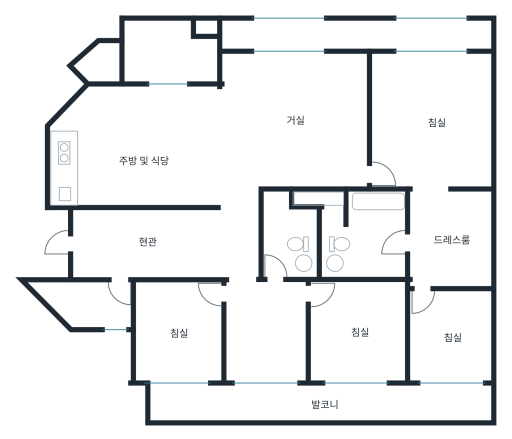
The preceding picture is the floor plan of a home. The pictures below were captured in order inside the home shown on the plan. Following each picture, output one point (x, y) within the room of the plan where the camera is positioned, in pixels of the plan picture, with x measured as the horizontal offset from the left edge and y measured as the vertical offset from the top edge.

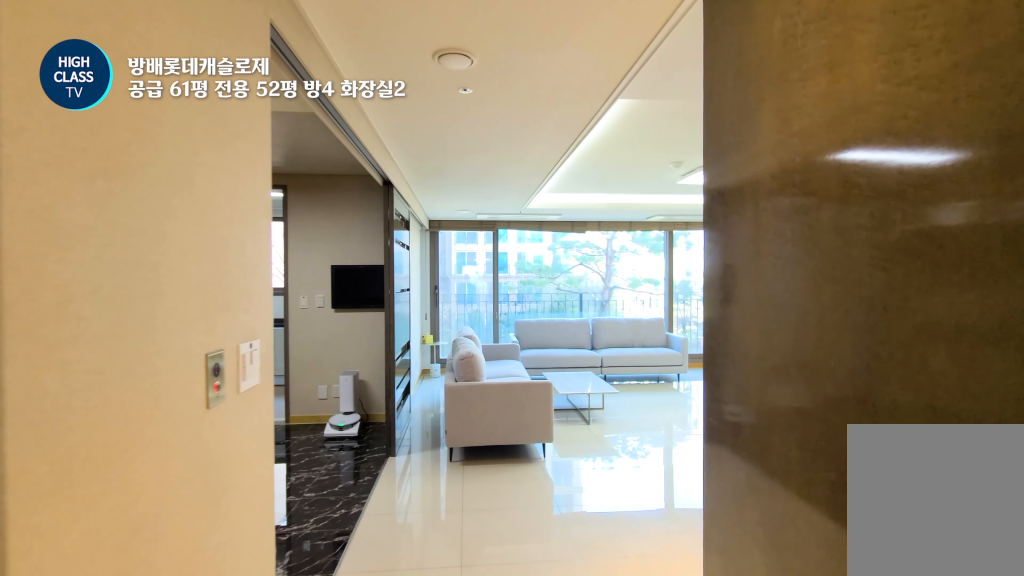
(238, 232)
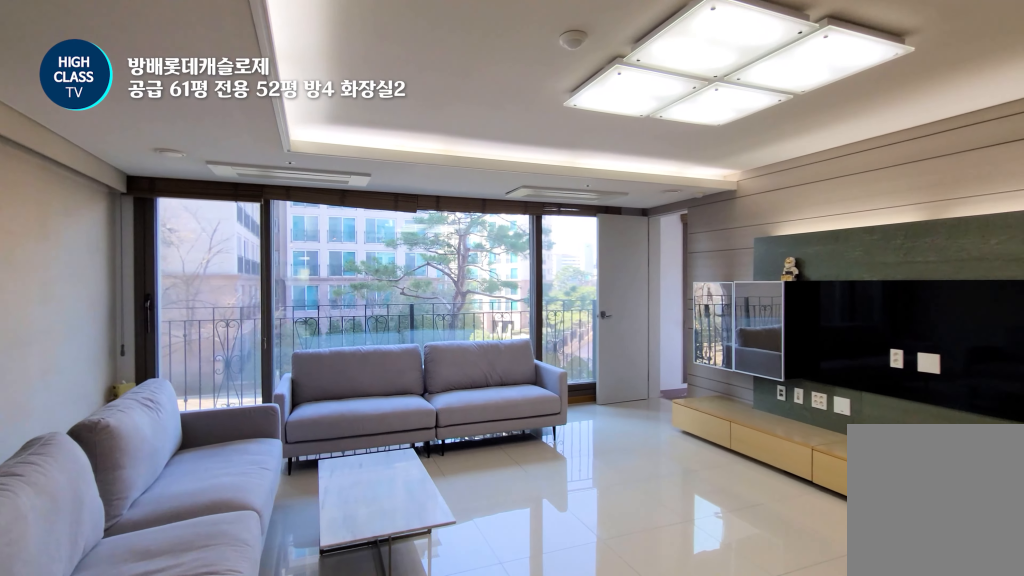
(294, 112)
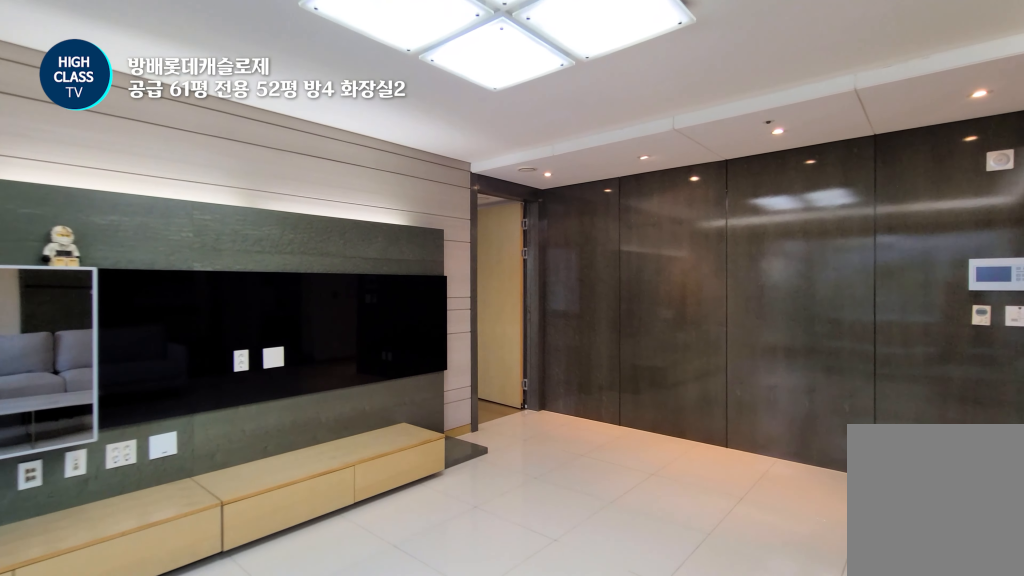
(294, 112)
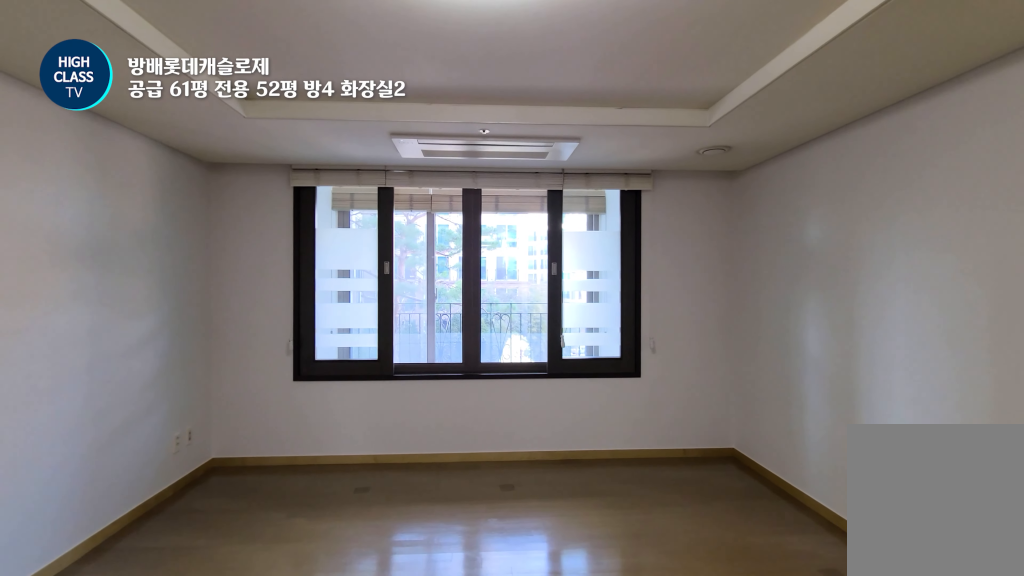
(430, 104)
